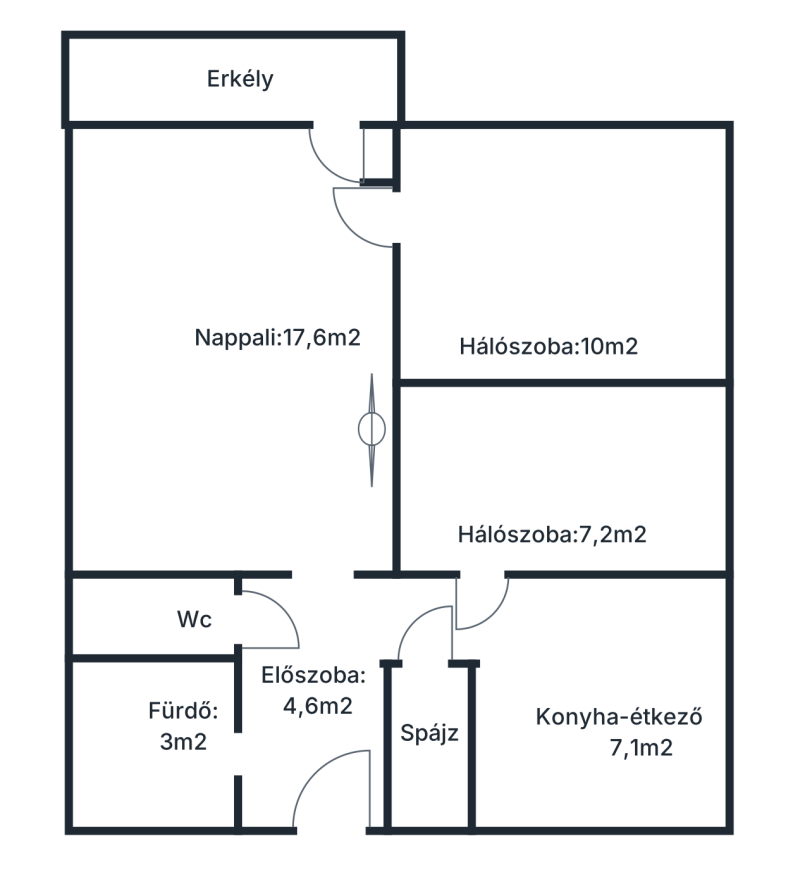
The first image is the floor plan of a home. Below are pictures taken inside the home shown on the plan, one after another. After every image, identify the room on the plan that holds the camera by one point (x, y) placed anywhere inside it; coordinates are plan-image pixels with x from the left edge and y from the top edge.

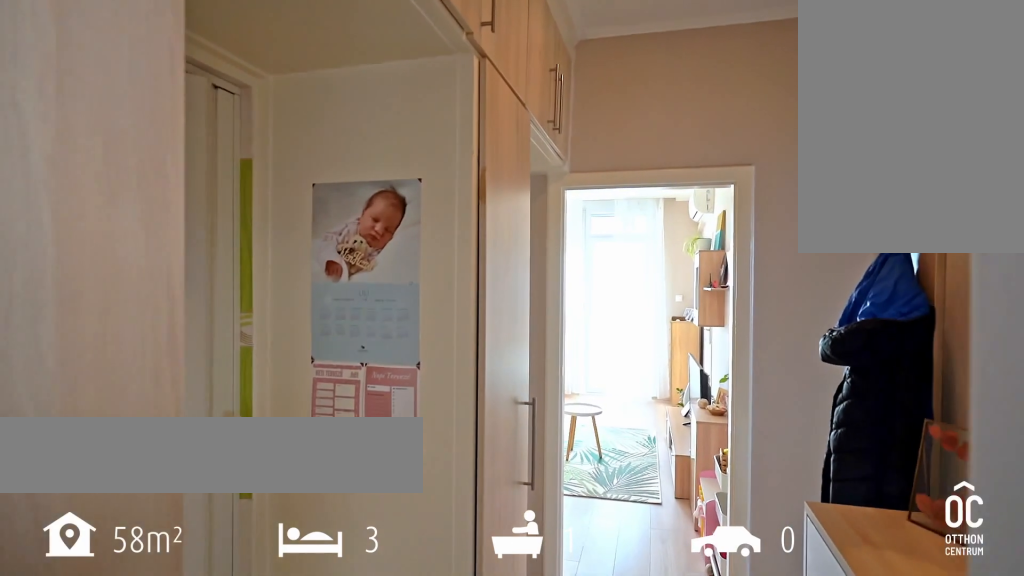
(307, 702)
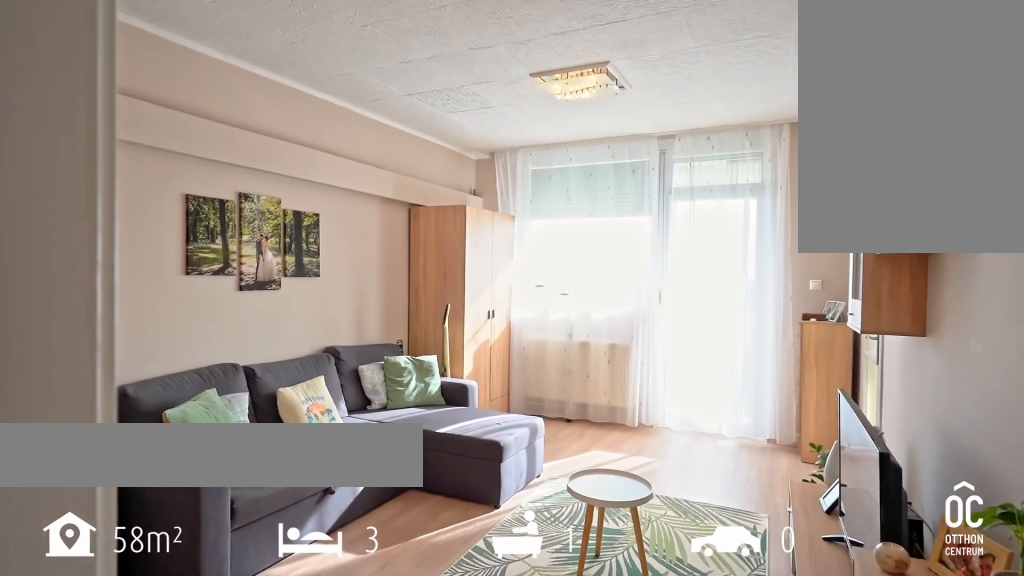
(239, 349)
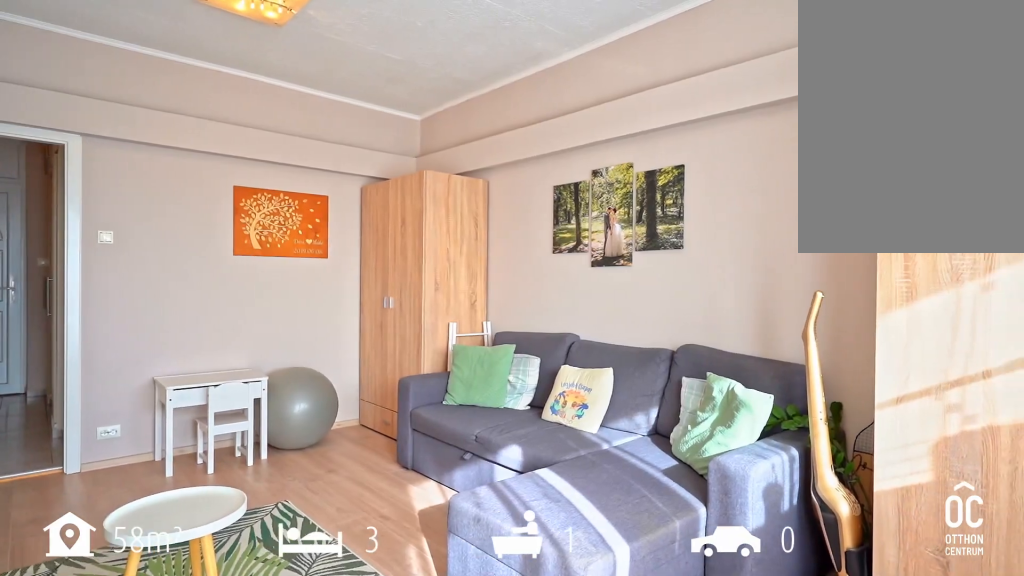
(239, 349)
